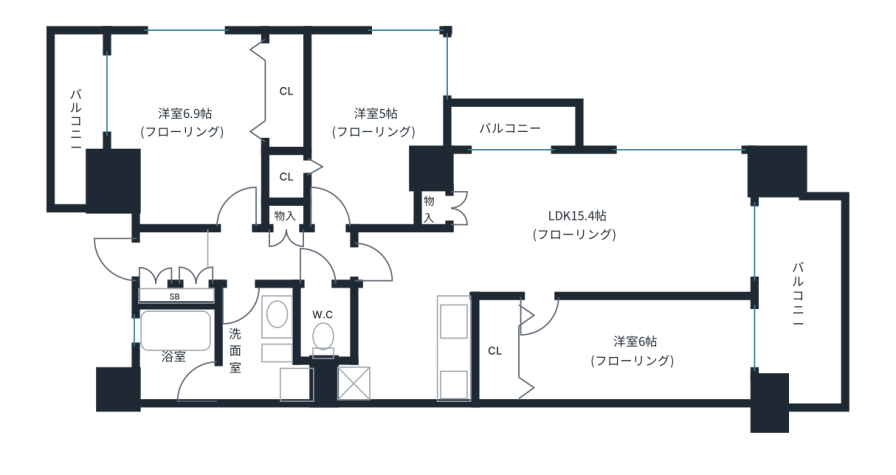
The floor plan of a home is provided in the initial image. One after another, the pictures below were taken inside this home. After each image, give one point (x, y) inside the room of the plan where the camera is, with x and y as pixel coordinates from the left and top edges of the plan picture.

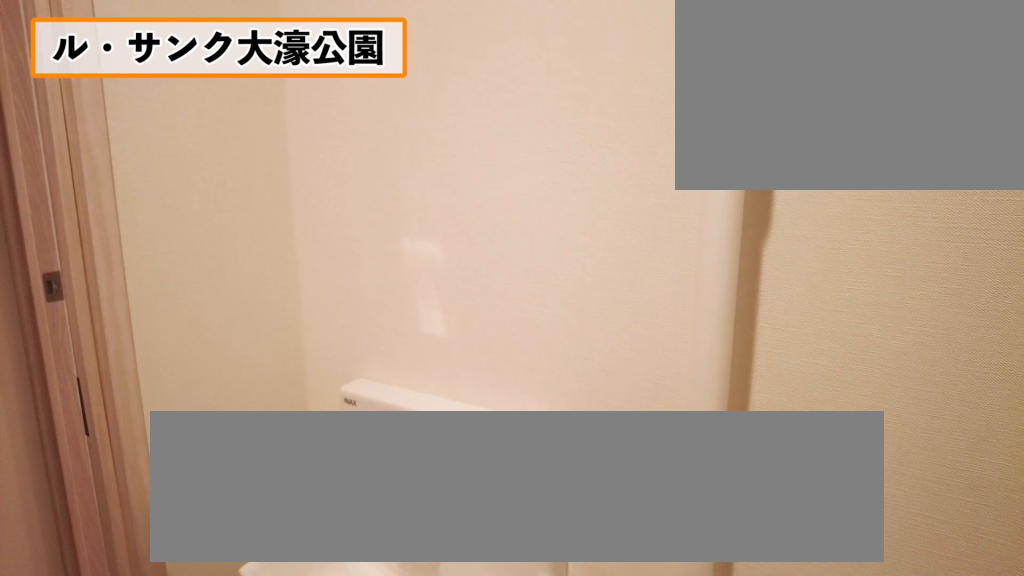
(327, 329)
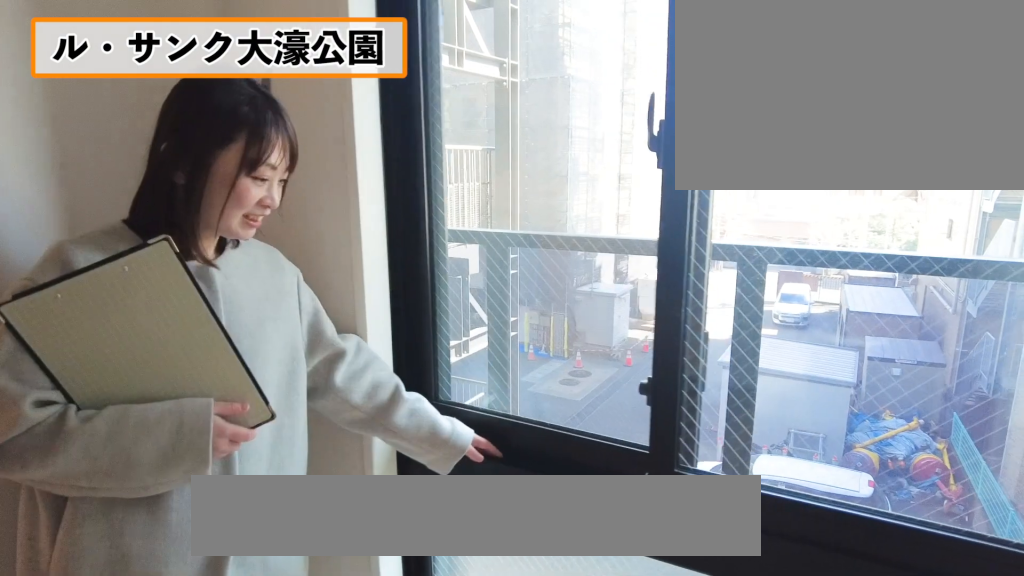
(186, 120)
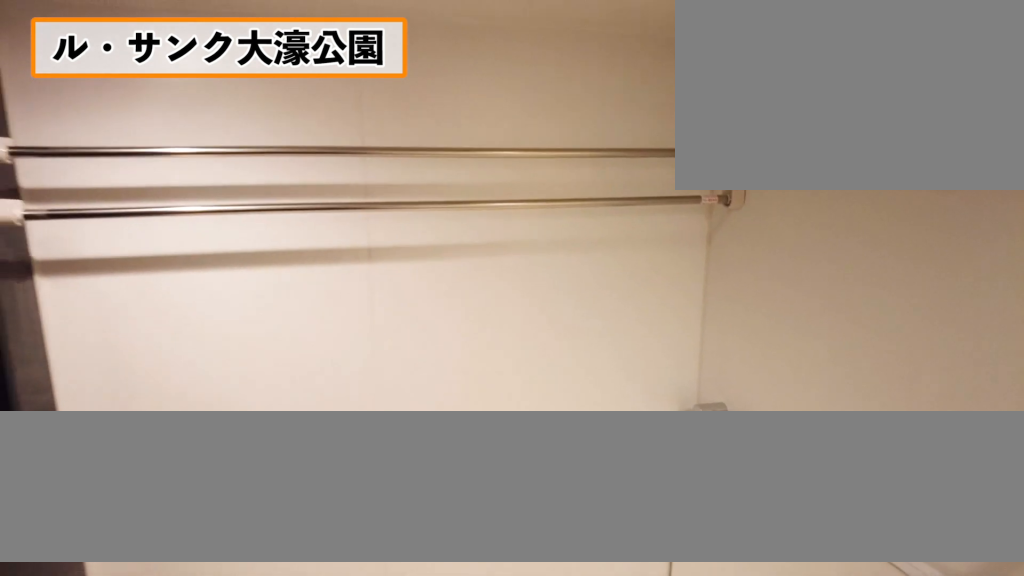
(191, 361)
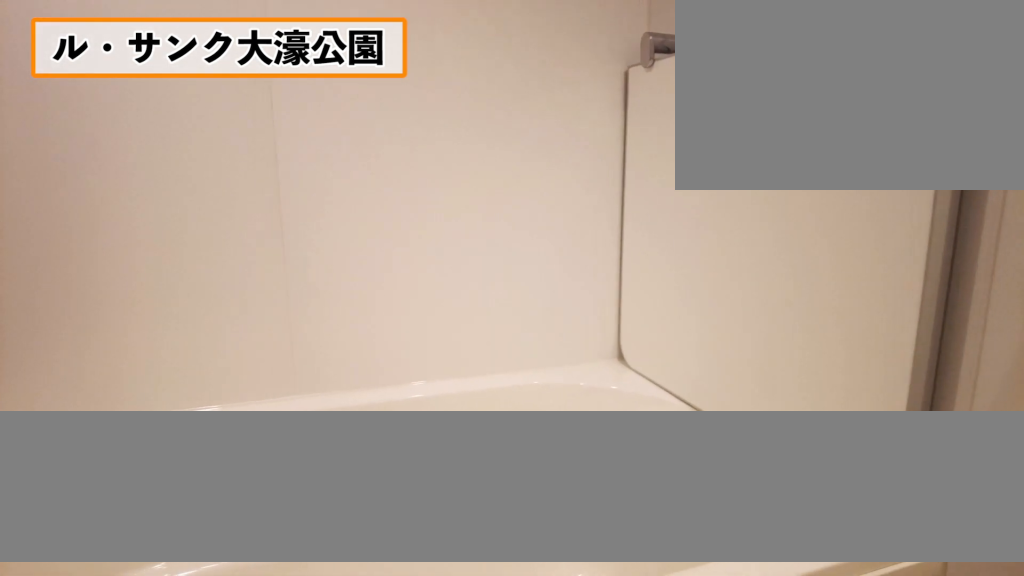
(191, 360)
